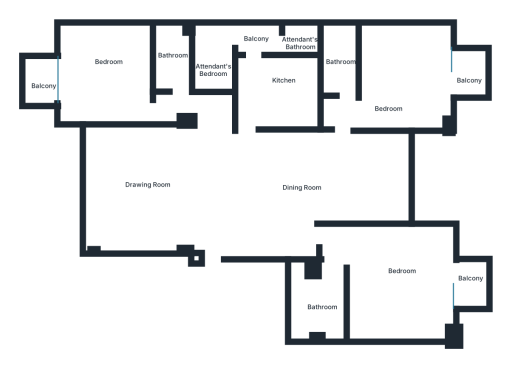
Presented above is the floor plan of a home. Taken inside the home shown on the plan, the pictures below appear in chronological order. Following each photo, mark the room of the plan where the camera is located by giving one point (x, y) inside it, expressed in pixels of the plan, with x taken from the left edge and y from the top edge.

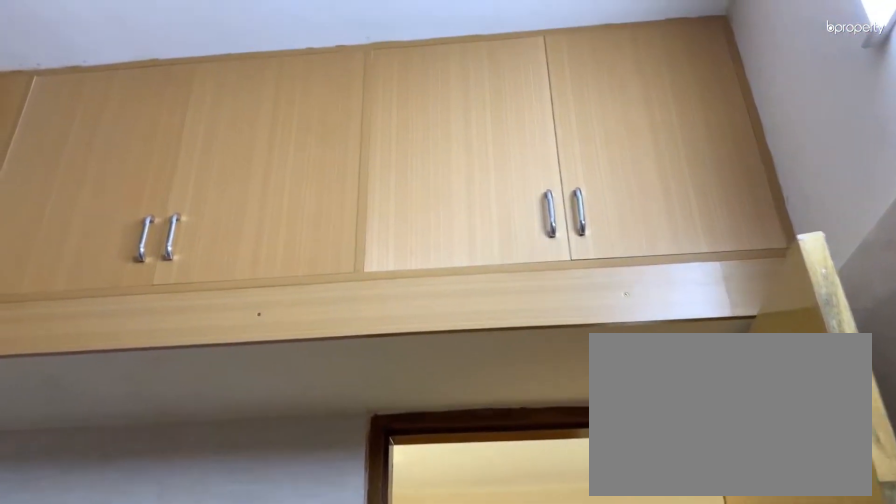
(268, 93)
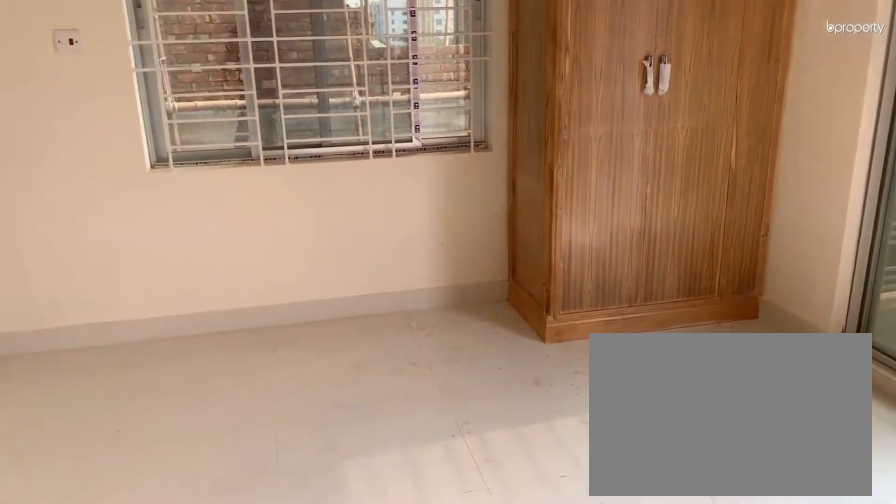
(405, 79)
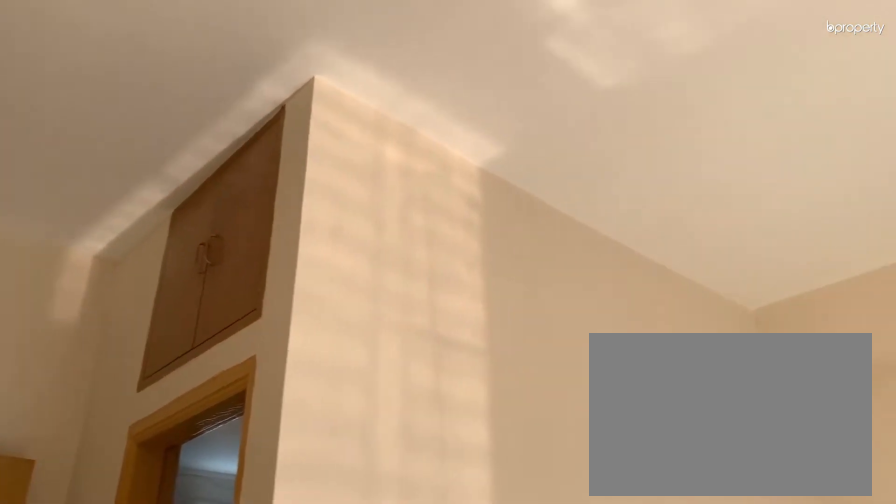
(405, 79)
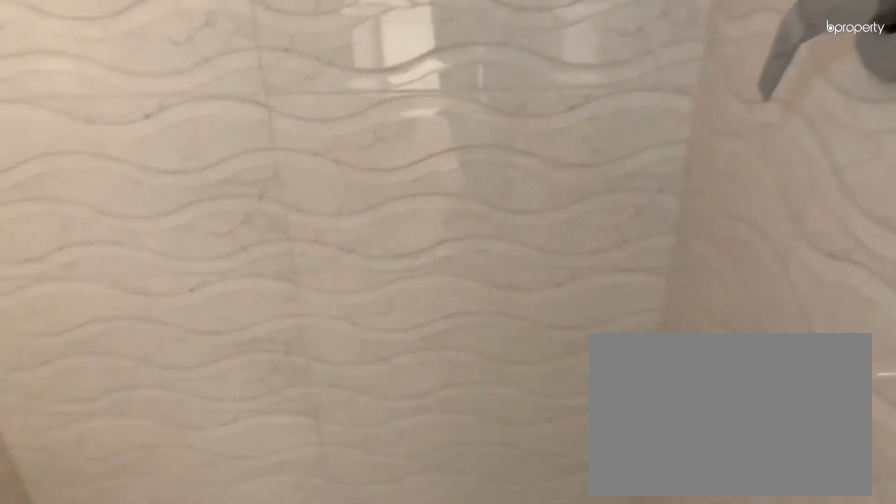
(340, 67)
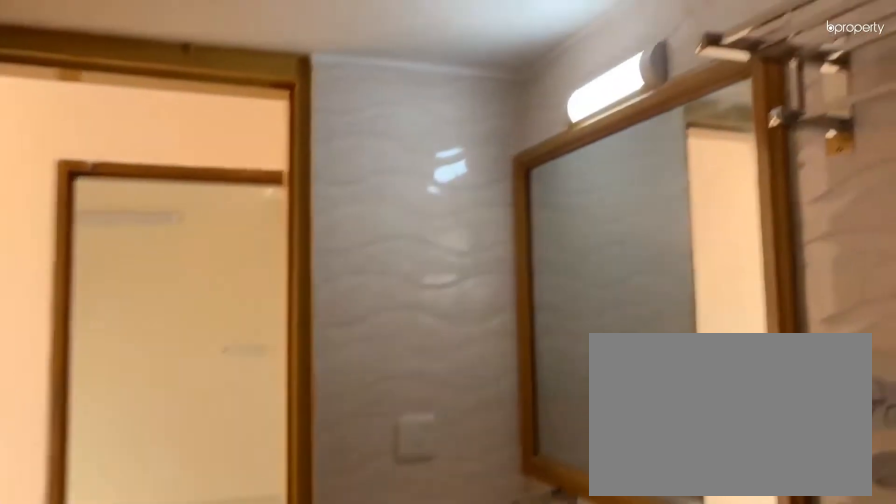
(340, 67)
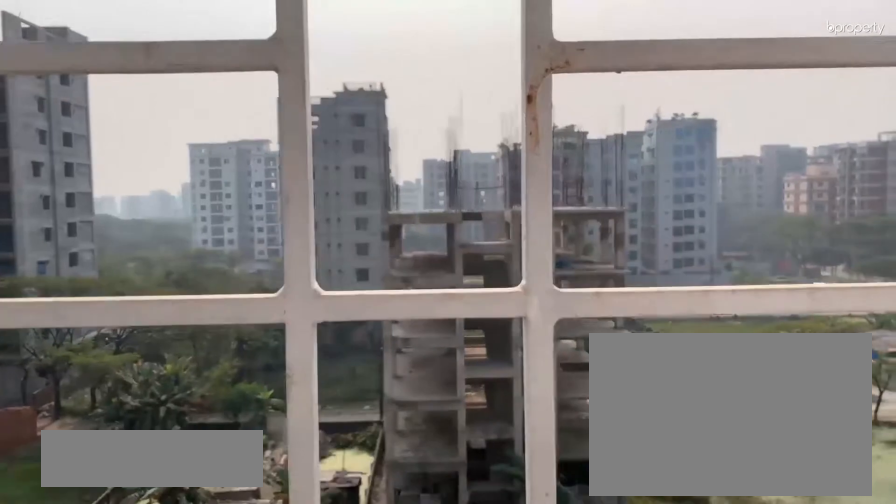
(469, 81)
